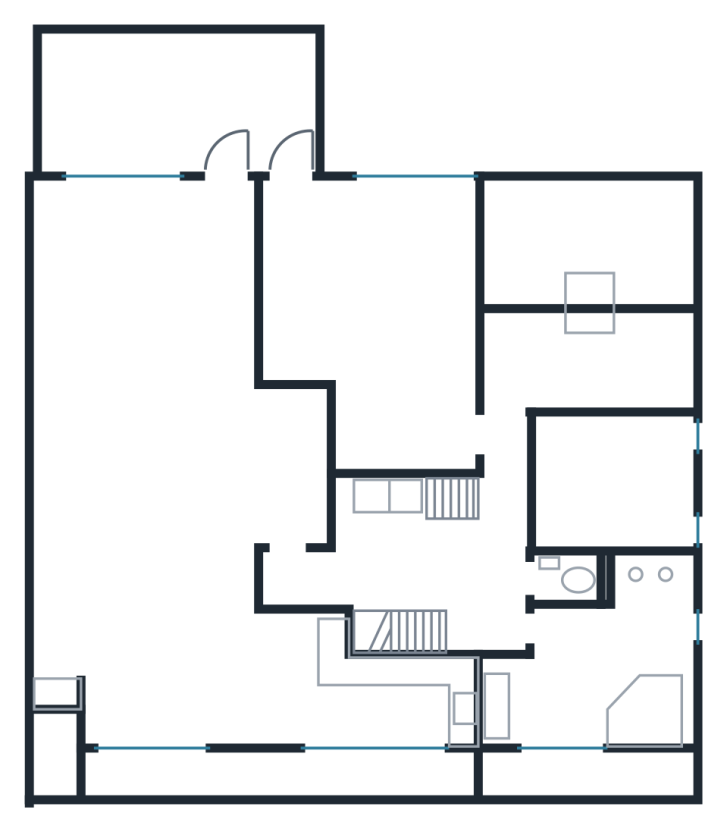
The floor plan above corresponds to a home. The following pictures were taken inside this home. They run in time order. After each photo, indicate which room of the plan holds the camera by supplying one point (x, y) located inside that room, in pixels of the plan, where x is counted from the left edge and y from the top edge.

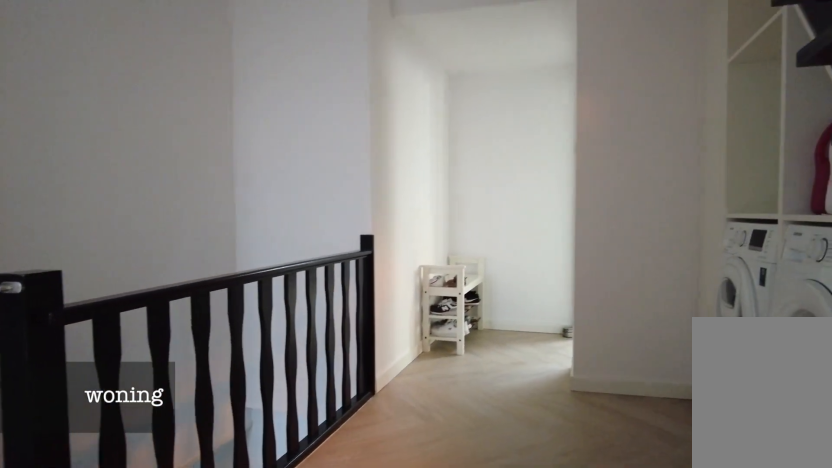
(430, 555)
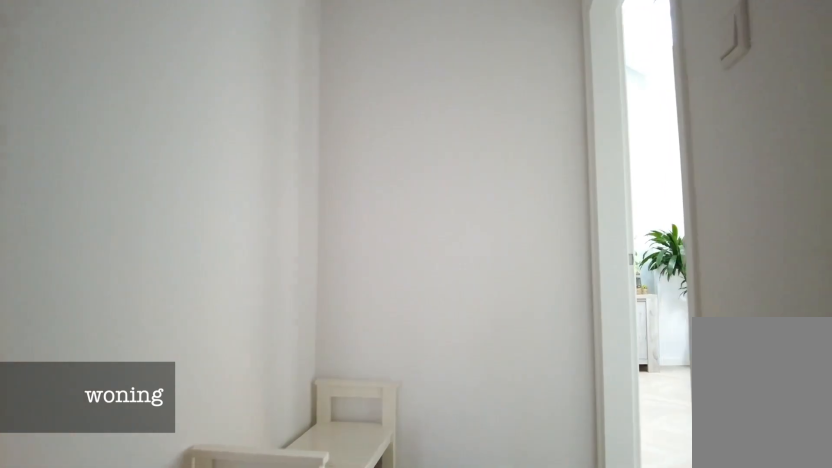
(430, 555)
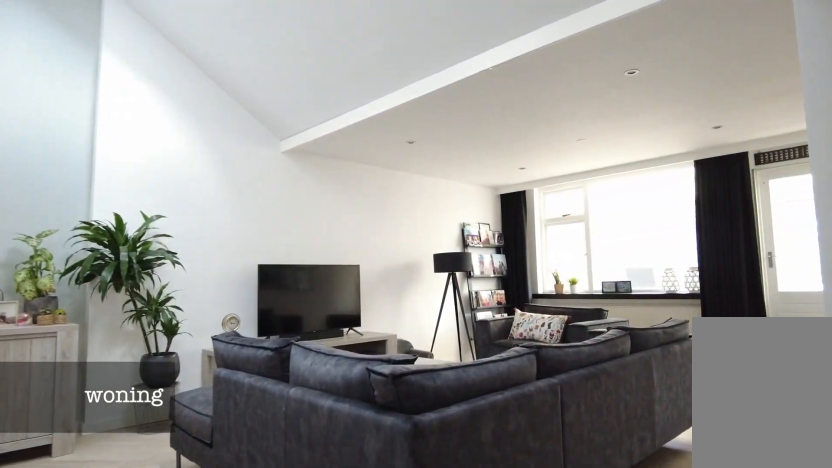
(179, 487)
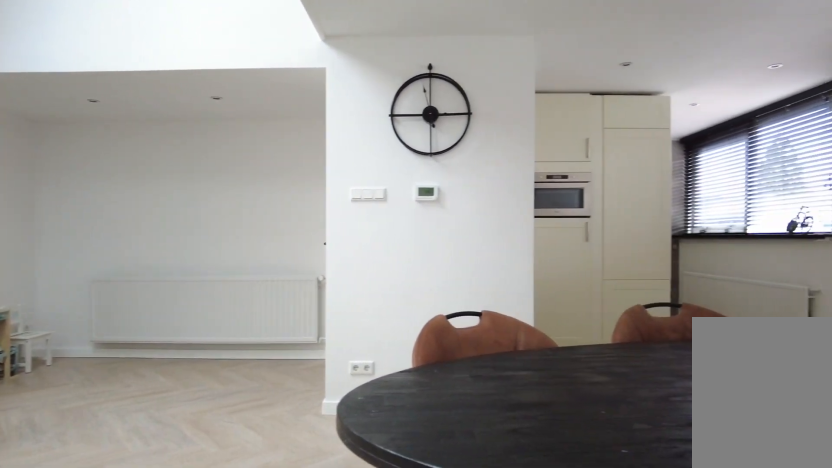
(179, 487)
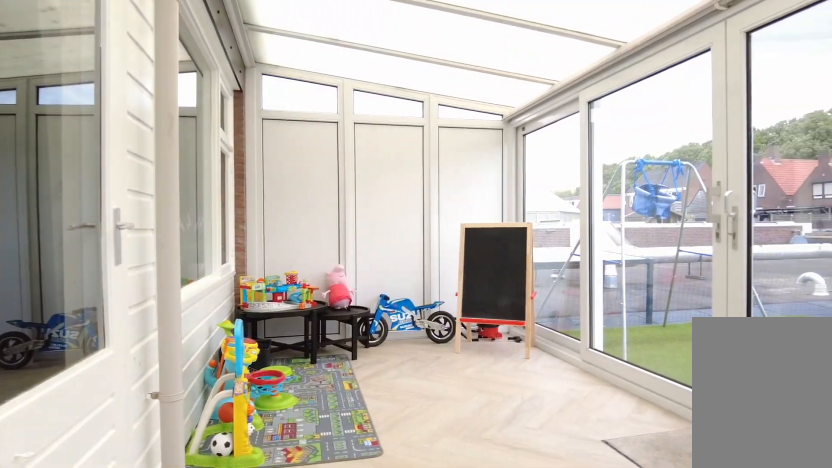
(179, 101)
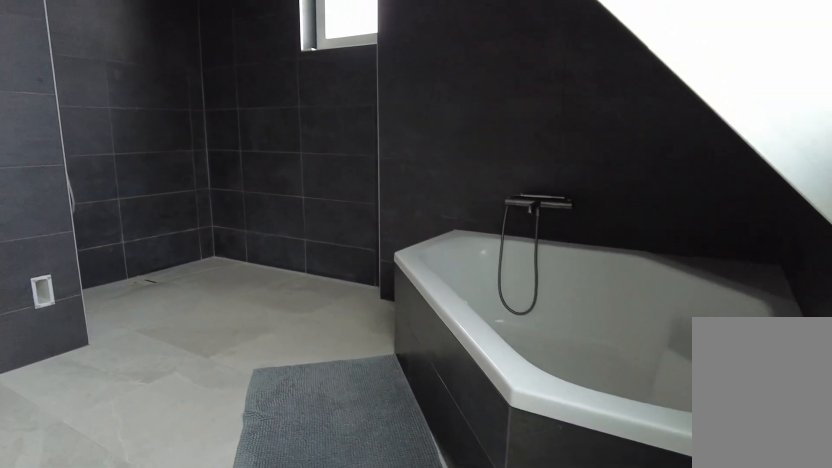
(598, 657)
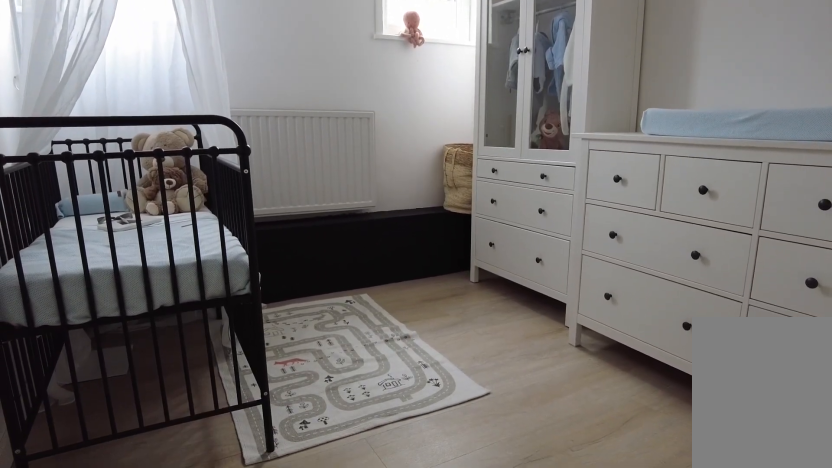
(612, 486)
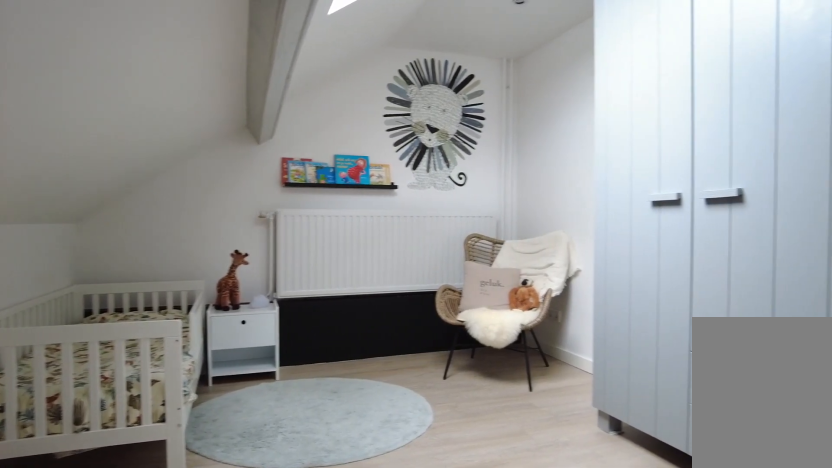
(586, 361)
